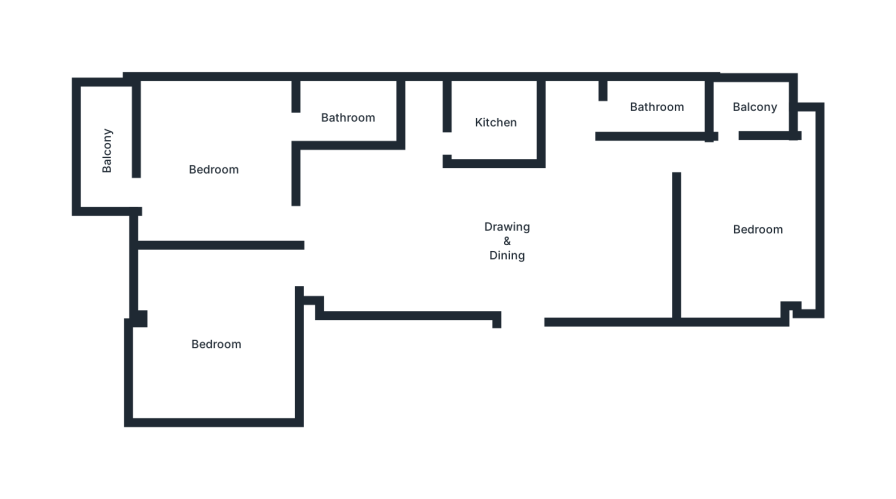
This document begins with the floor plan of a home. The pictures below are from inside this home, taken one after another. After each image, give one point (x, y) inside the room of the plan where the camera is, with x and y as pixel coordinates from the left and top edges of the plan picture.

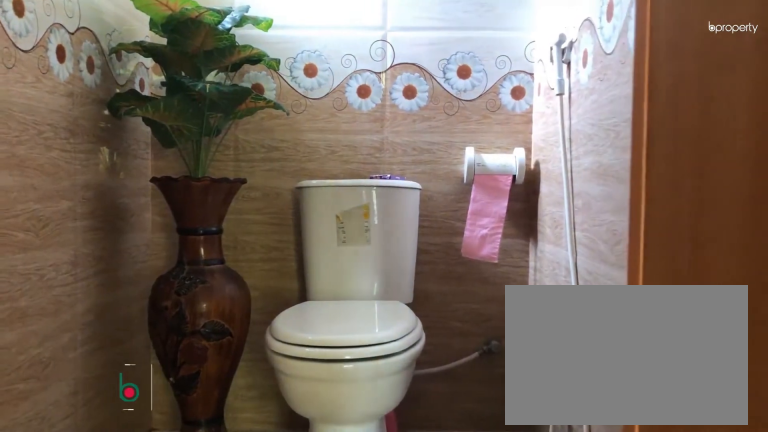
(359, 115)
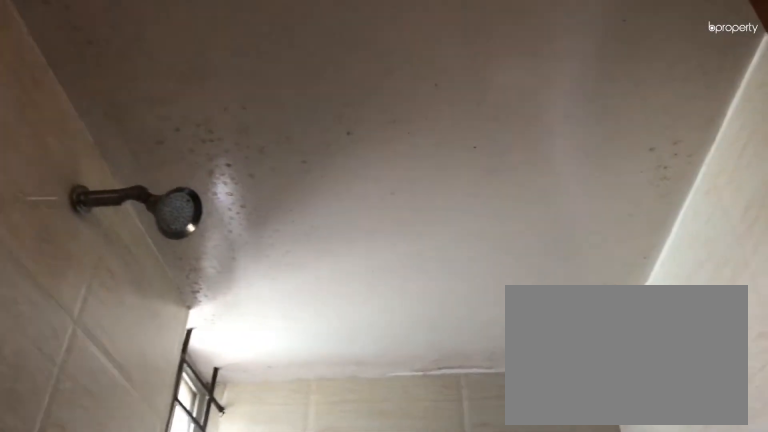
(359, 115)
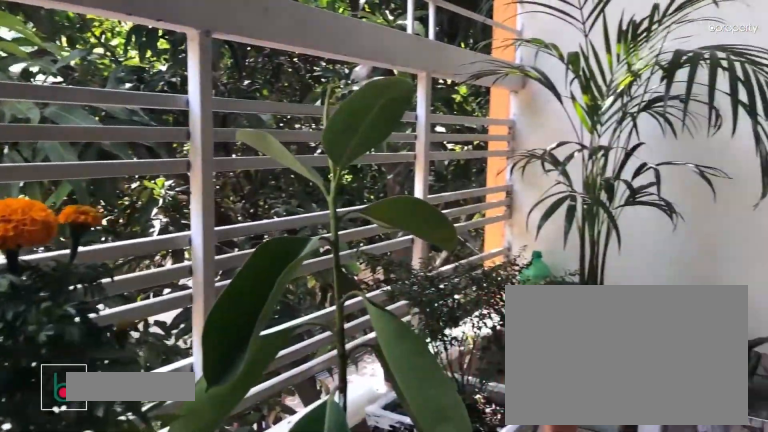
(112, 149)
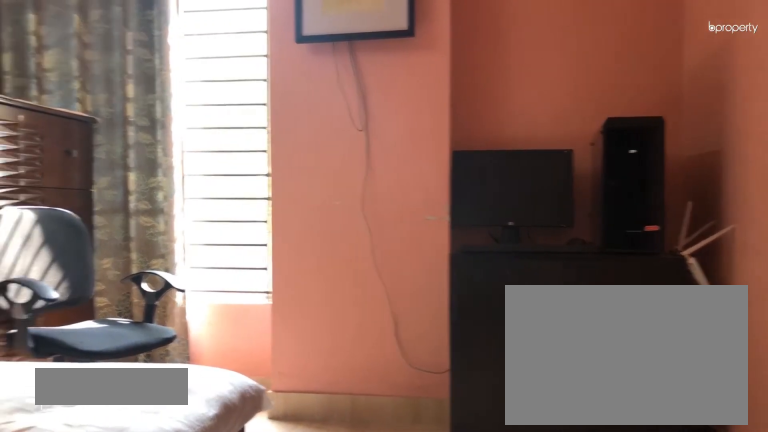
(213, 342)
